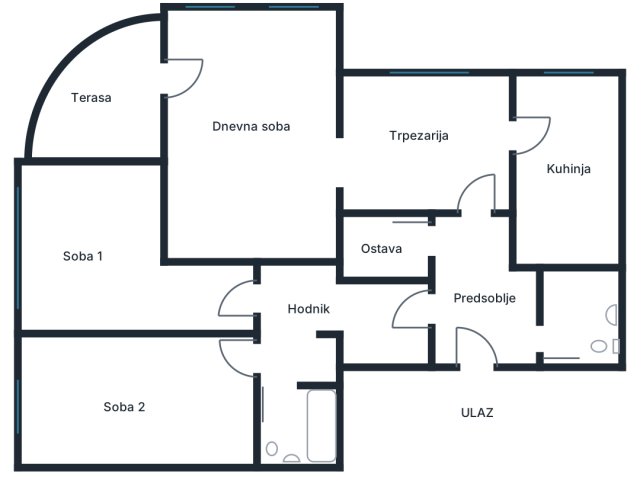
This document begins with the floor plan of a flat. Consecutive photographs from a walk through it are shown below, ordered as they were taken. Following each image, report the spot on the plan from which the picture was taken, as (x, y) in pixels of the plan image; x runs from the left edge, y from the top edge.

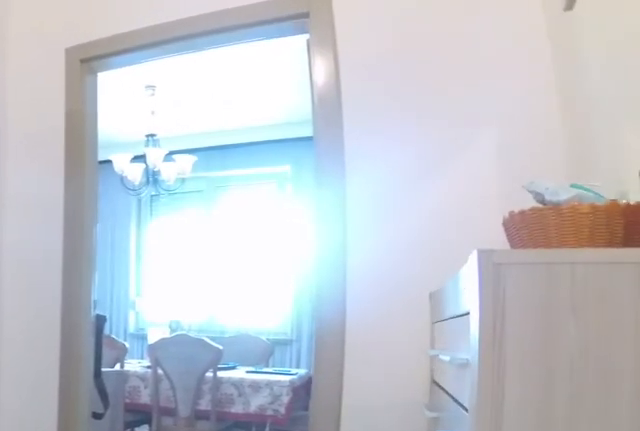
(487, 325)
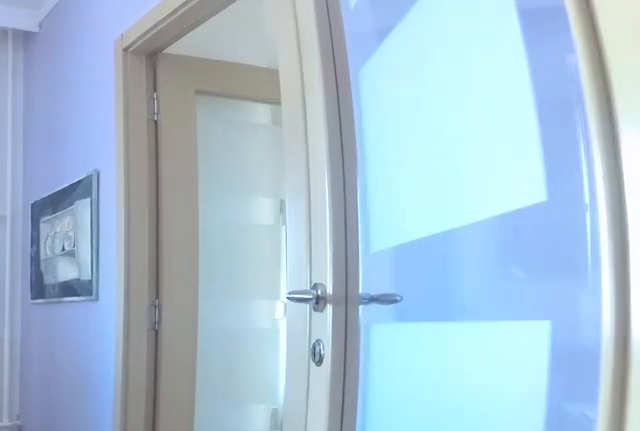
(478, 237)
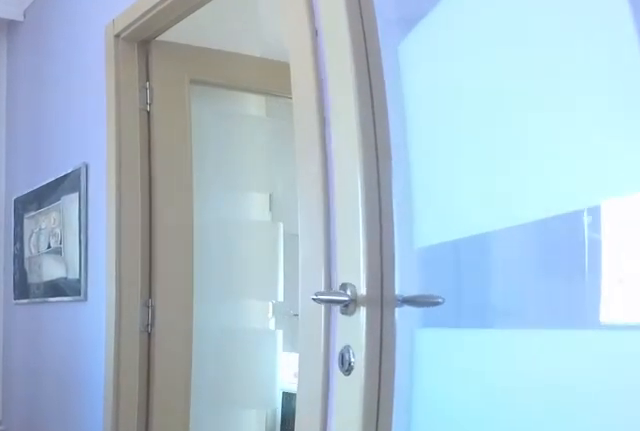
(477, 233)
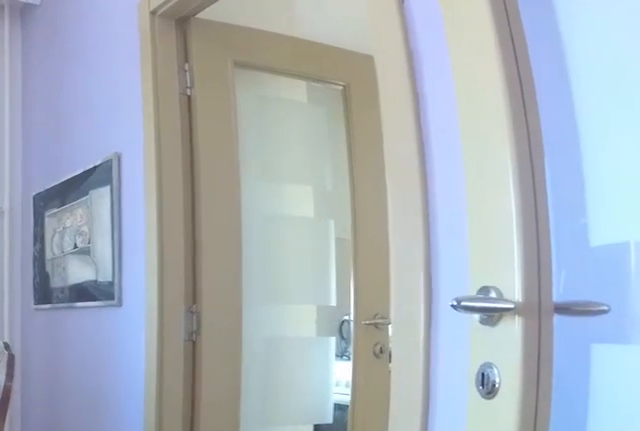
(481, 226)
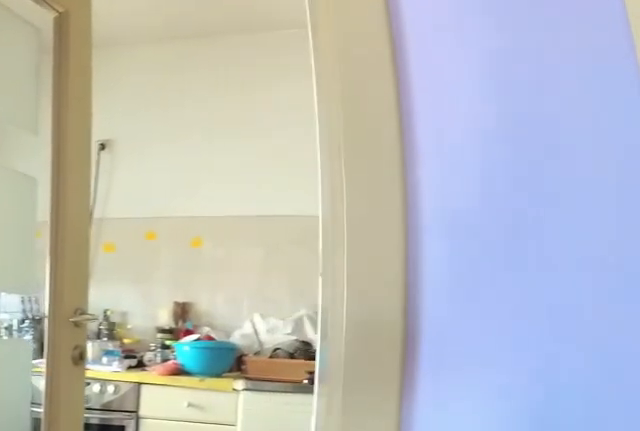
(475, 186)
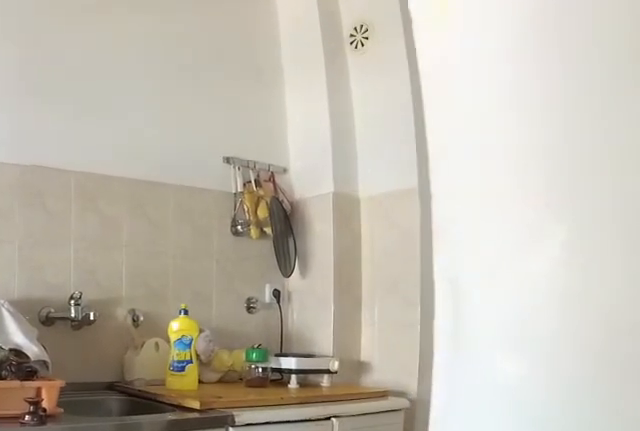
(528, 151)
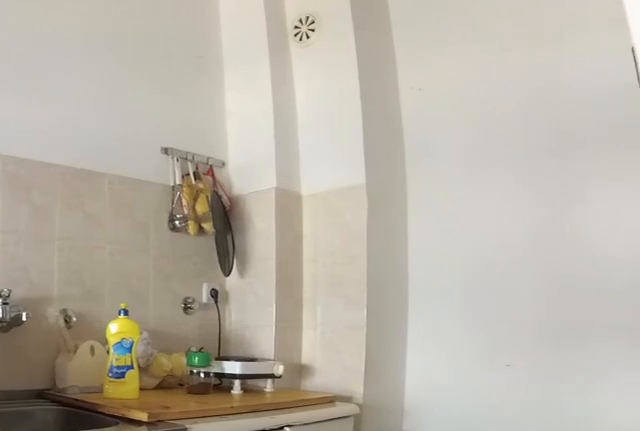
(544, 156)
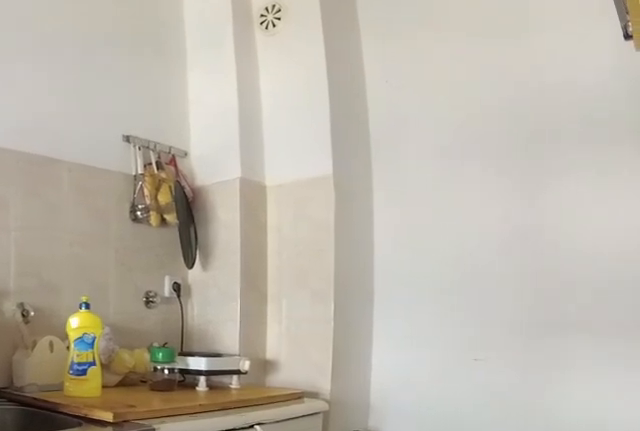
(551, 158)
